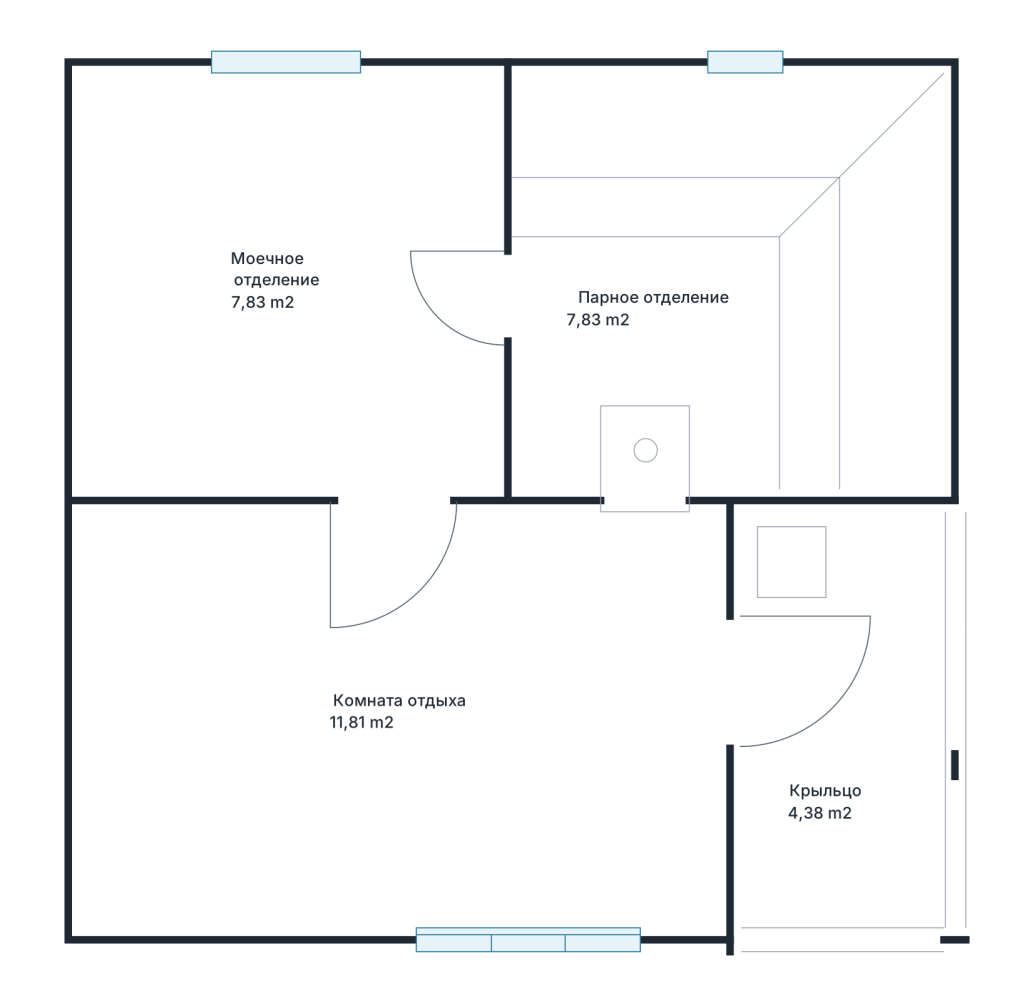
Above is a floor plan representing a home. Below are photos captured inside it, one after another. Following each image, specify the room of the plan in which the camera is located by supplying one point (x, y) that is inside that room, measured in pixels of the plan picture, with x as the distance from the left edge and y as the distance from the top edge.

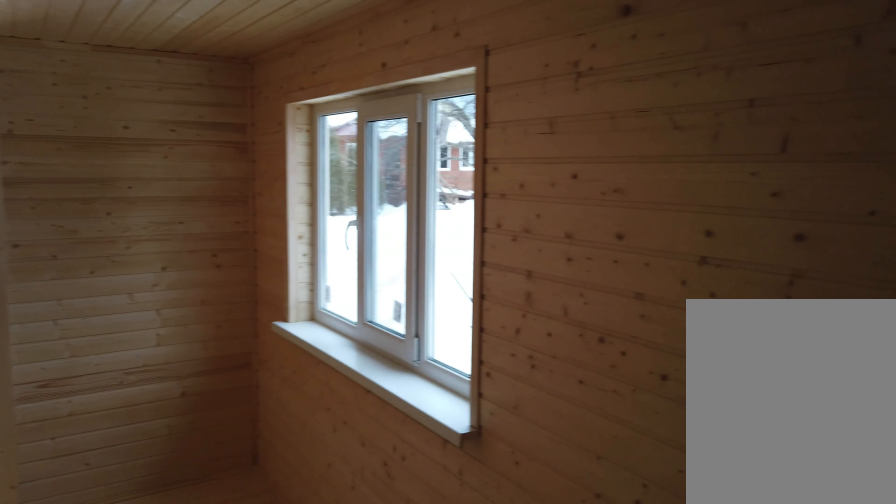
(410, 800)
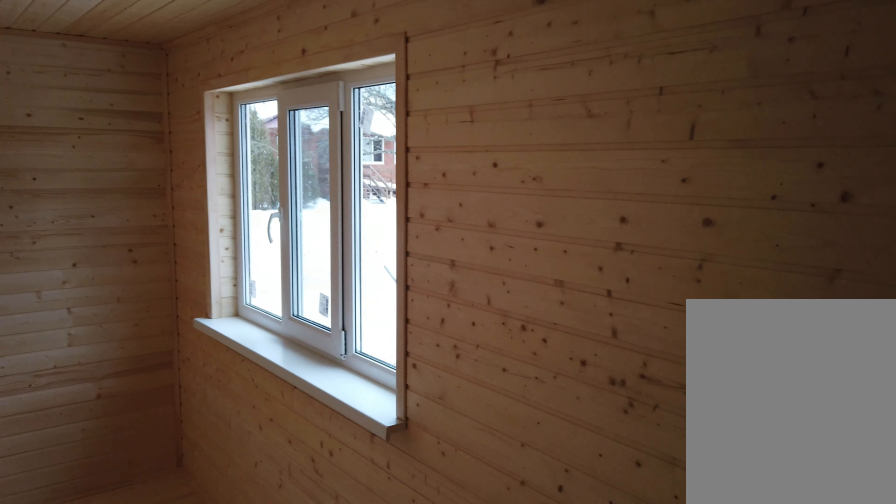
(410, 800)
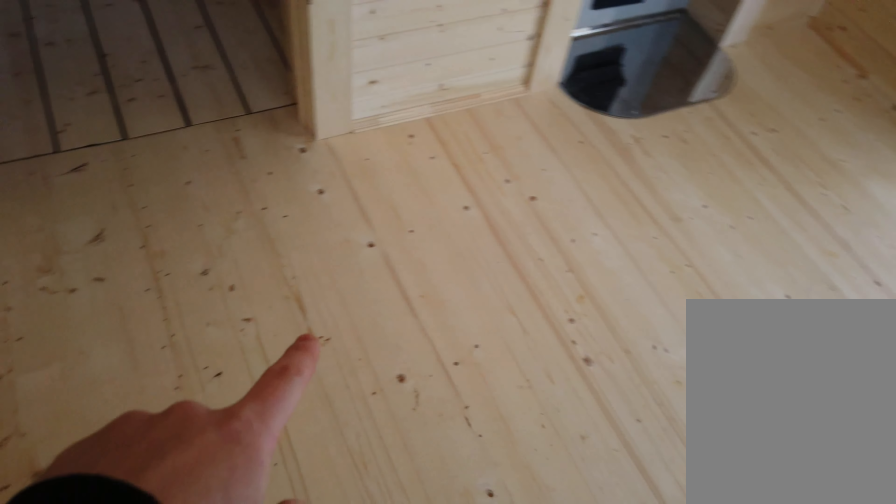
(417, 773)
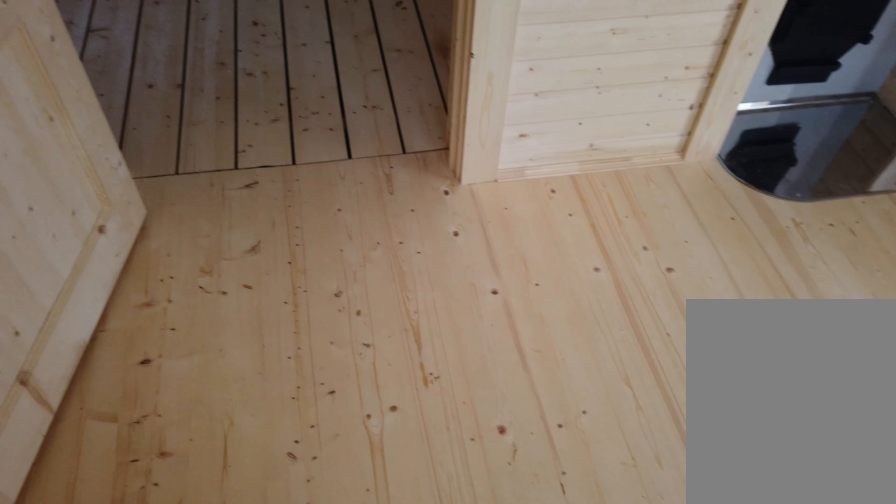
(405, 795)
